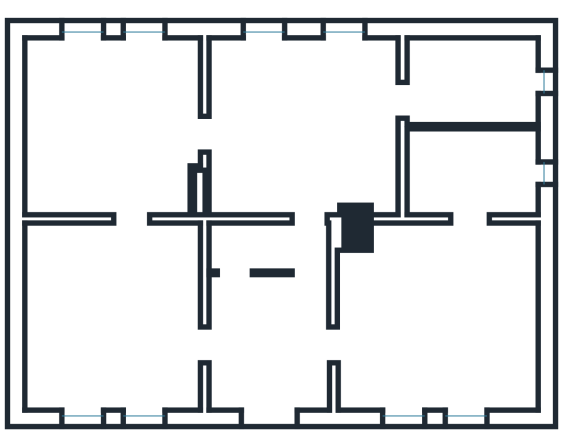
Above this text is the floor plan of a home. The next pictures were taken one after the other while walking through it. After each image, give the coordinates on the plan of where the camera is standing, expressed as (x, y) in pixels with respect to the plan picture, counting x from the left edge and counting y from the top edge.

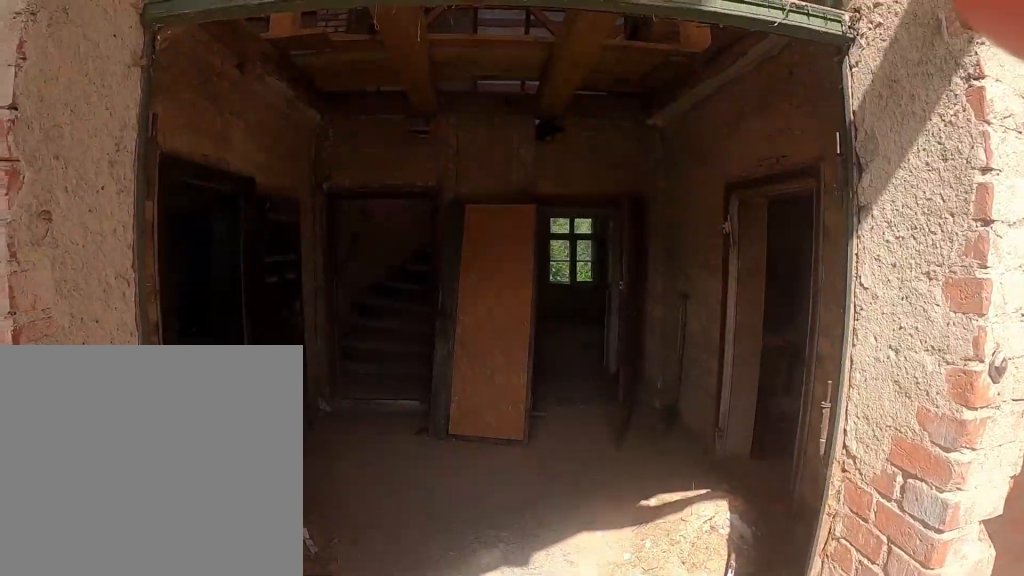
(278, 403)
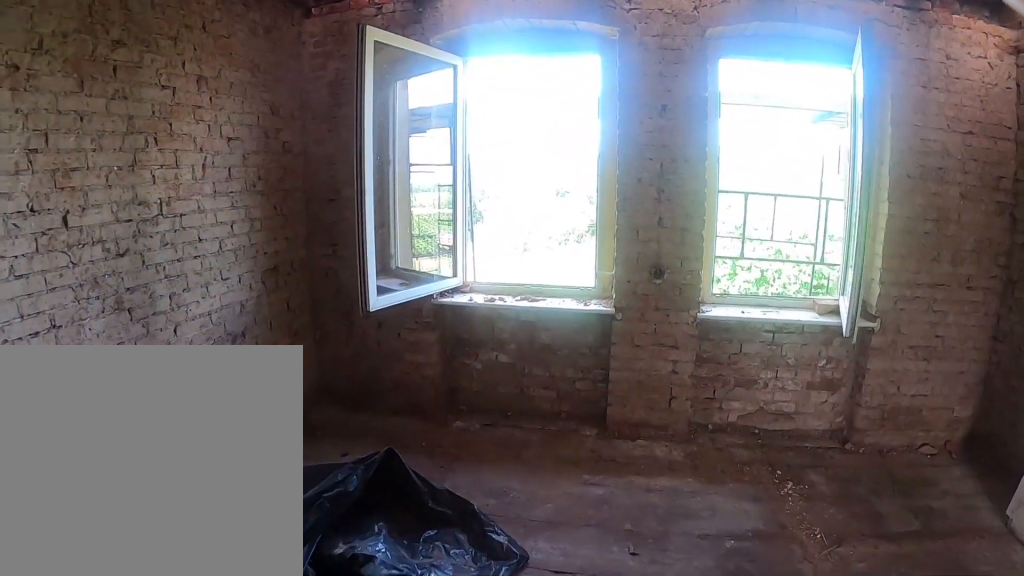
(84, 156)
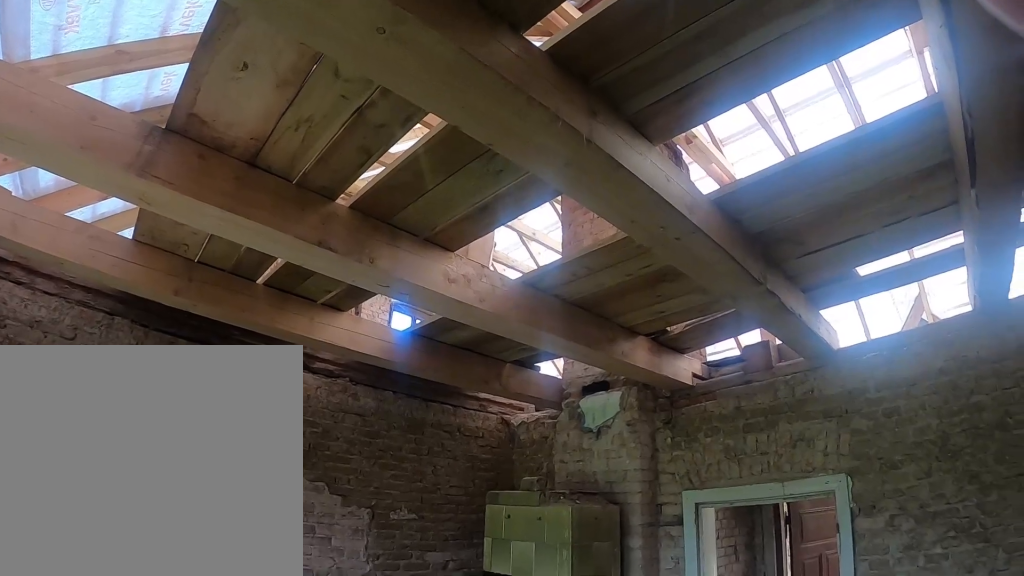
(309, 112)
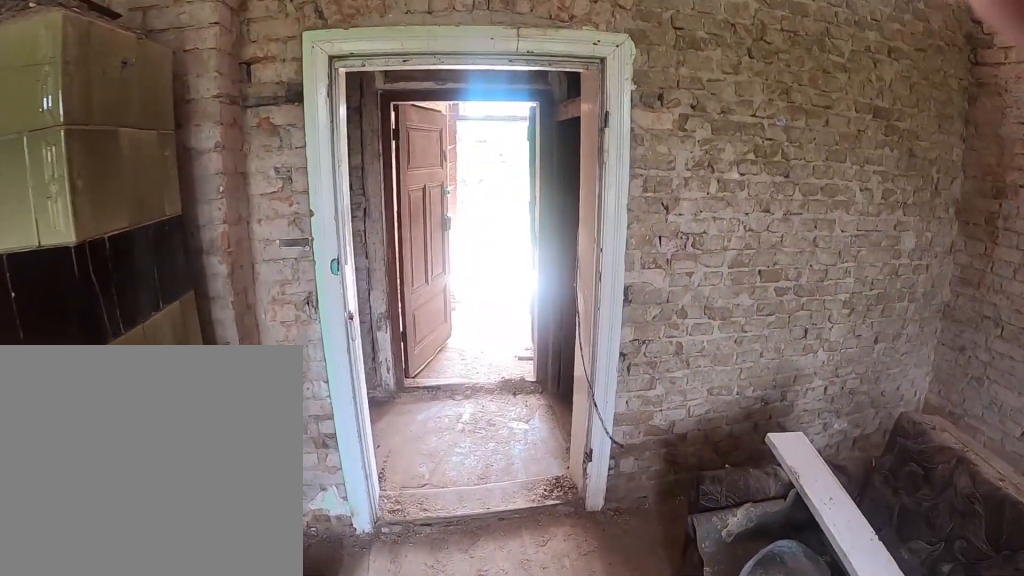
(341, 180)
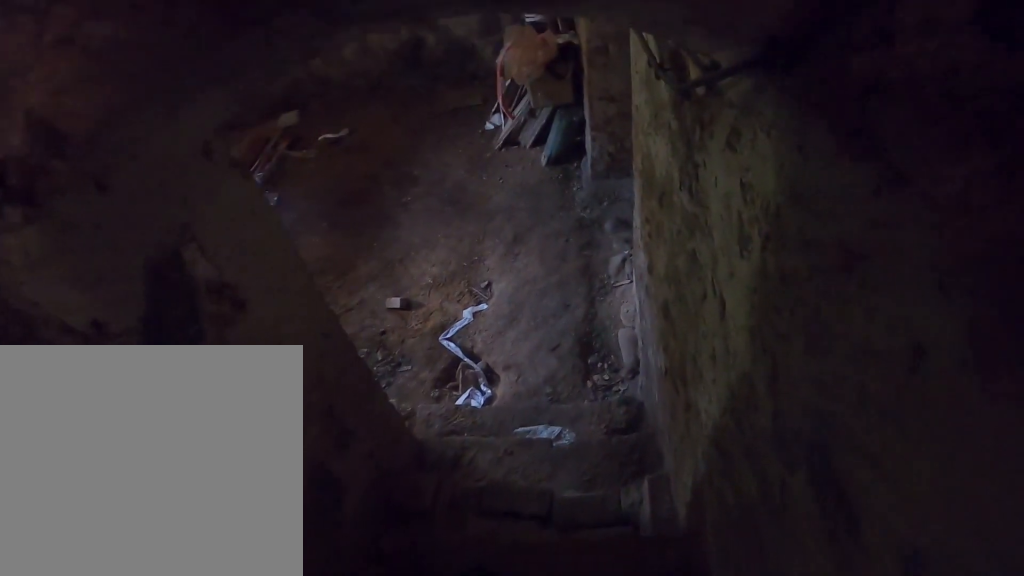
(246, 241)
